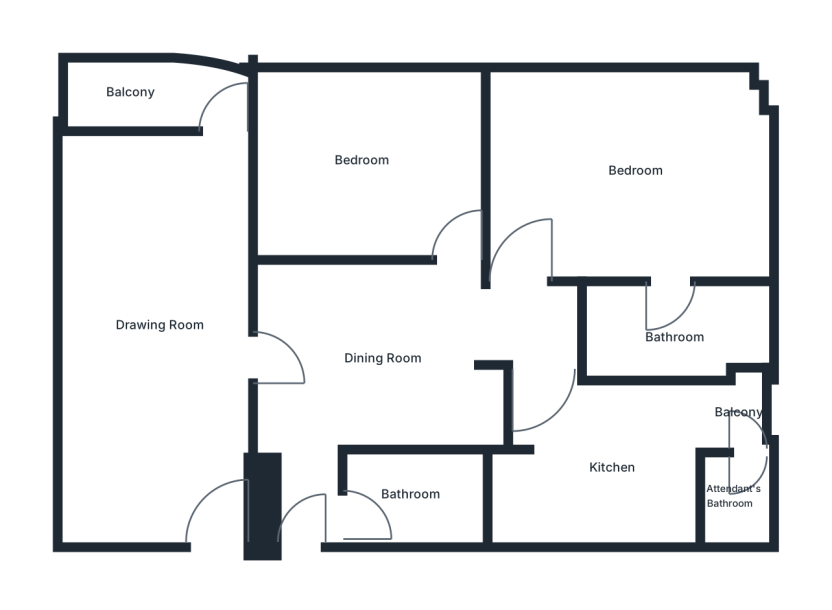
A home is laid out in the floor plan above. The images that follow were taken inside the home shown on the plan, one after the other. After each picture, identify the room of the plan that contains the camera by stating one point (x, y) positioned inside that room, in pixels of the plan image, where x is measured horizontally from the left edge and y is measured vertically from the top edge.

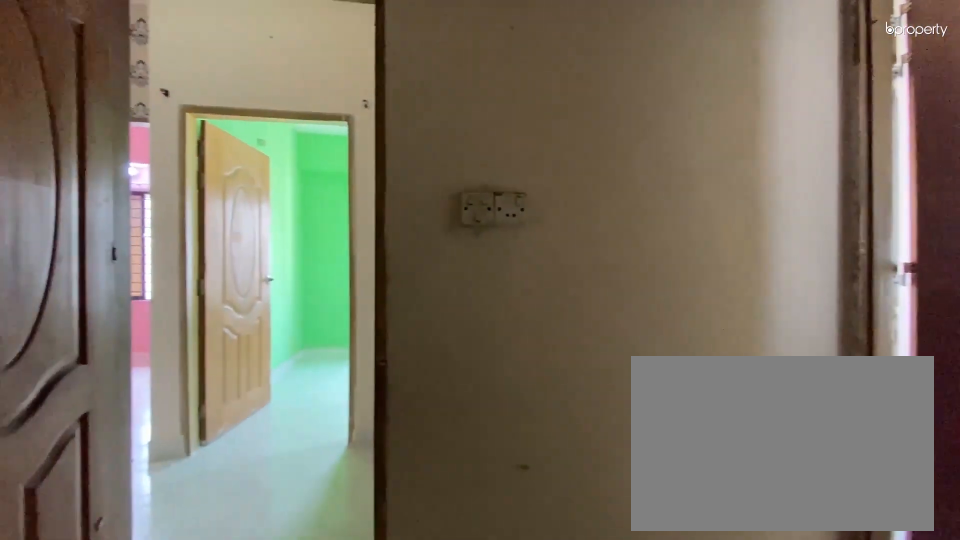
(599, 466)
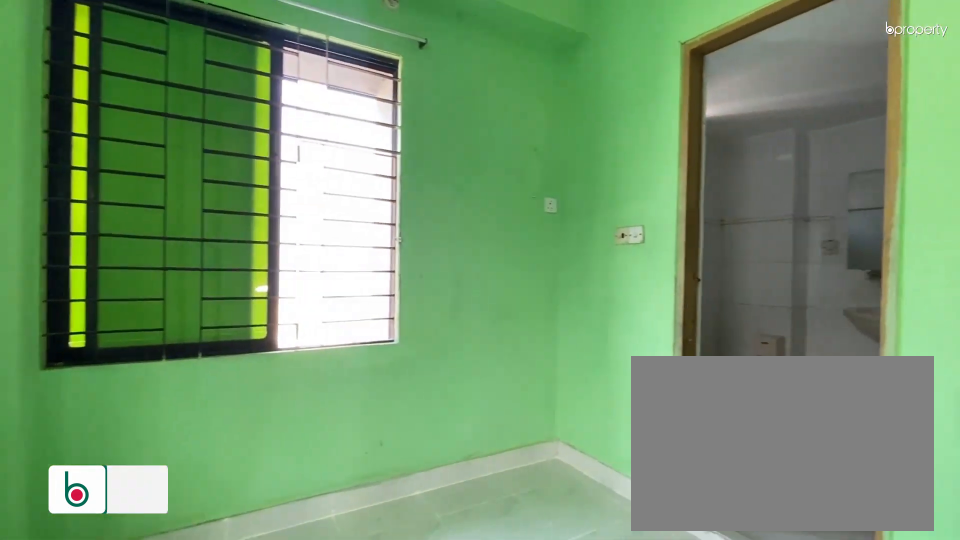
(631, 187)
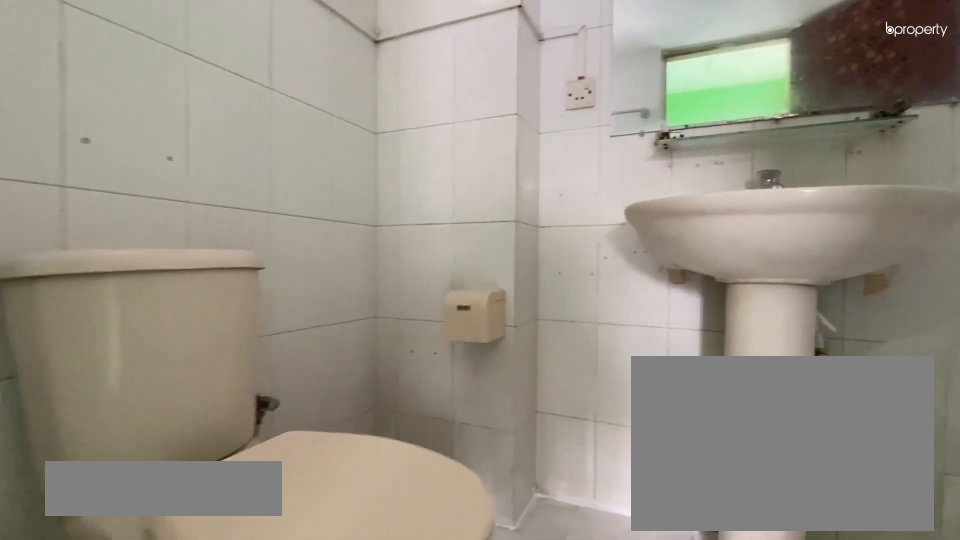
(668, 326)
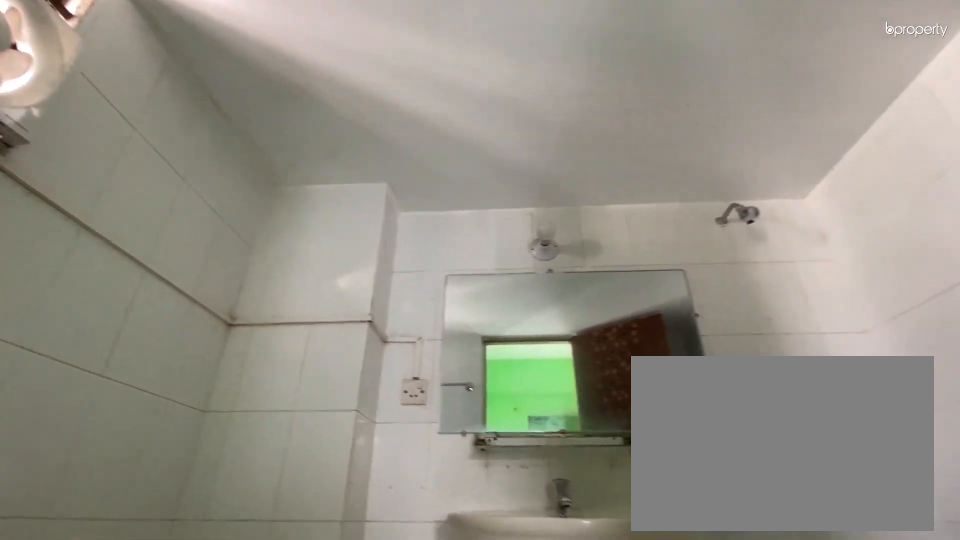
(668, 326)
